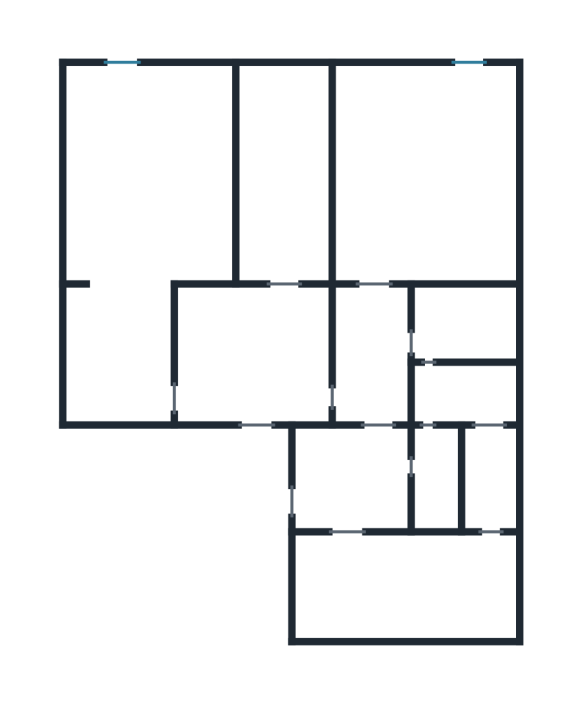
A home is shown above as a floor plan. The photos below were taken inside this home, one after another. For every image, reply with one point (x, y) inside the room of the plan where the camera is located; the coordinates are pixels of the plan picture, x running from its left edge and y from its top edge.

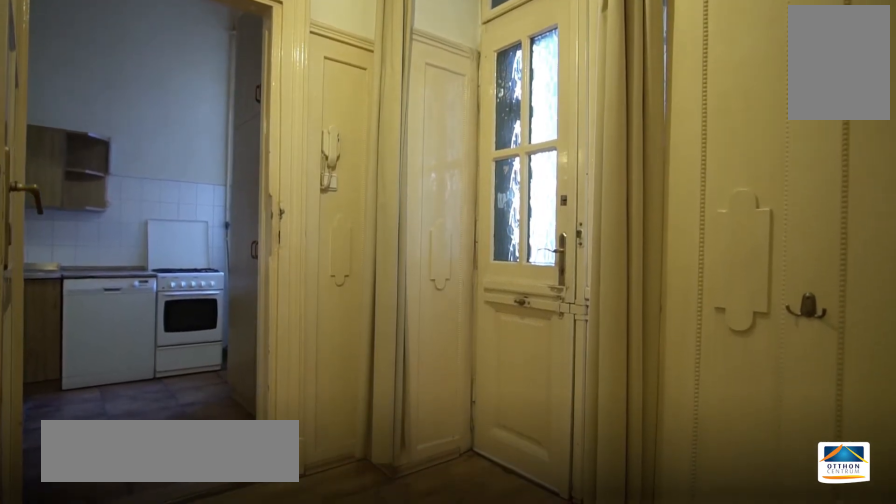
(356, 477)
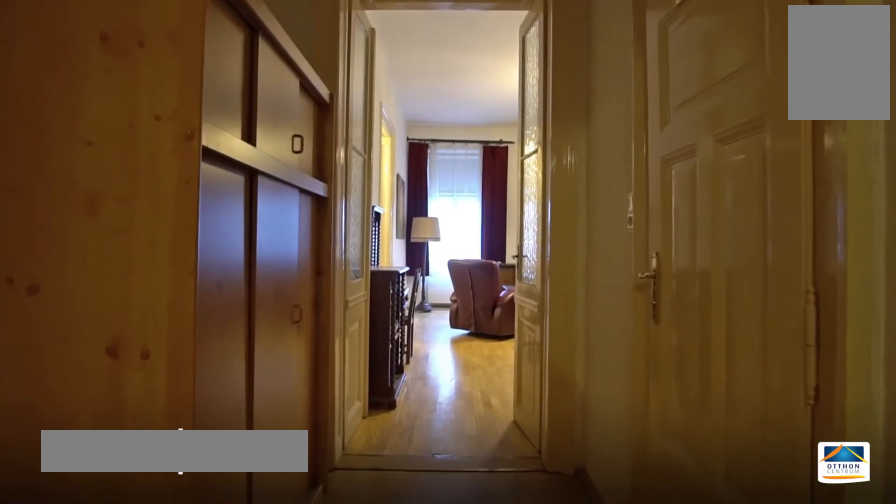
(373, 355)
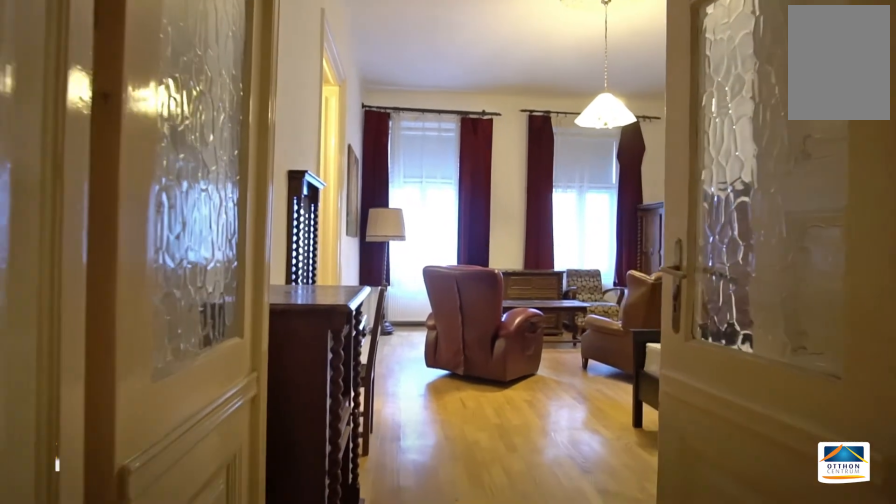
(374, 355)
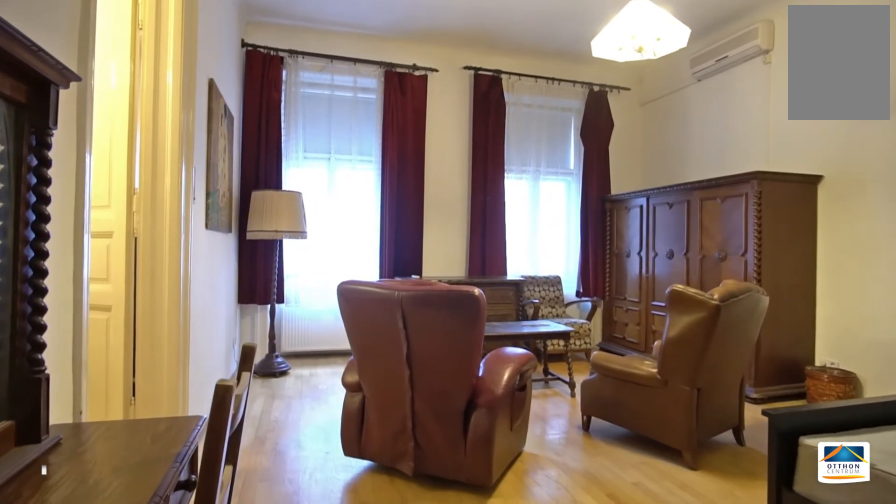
(435, 182)
